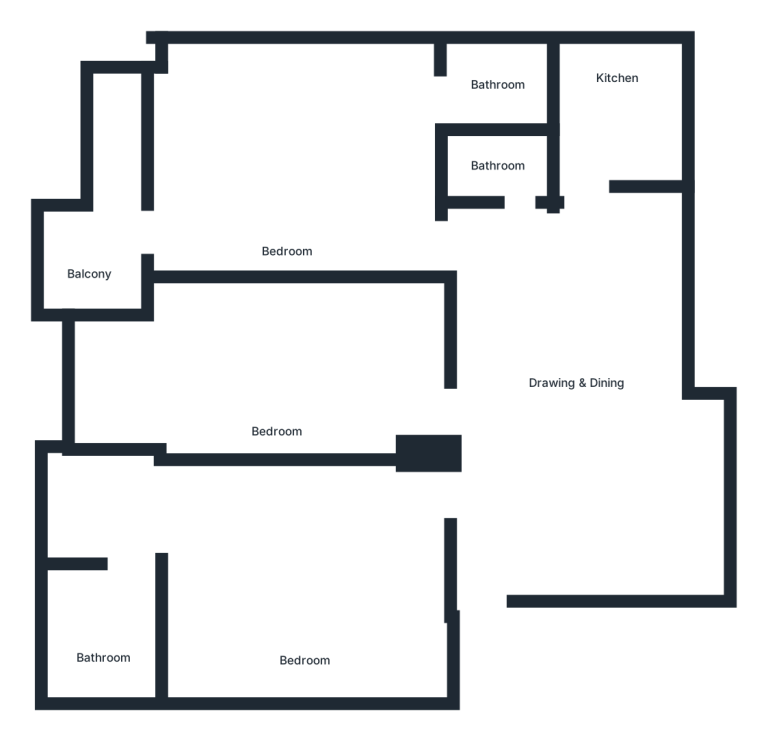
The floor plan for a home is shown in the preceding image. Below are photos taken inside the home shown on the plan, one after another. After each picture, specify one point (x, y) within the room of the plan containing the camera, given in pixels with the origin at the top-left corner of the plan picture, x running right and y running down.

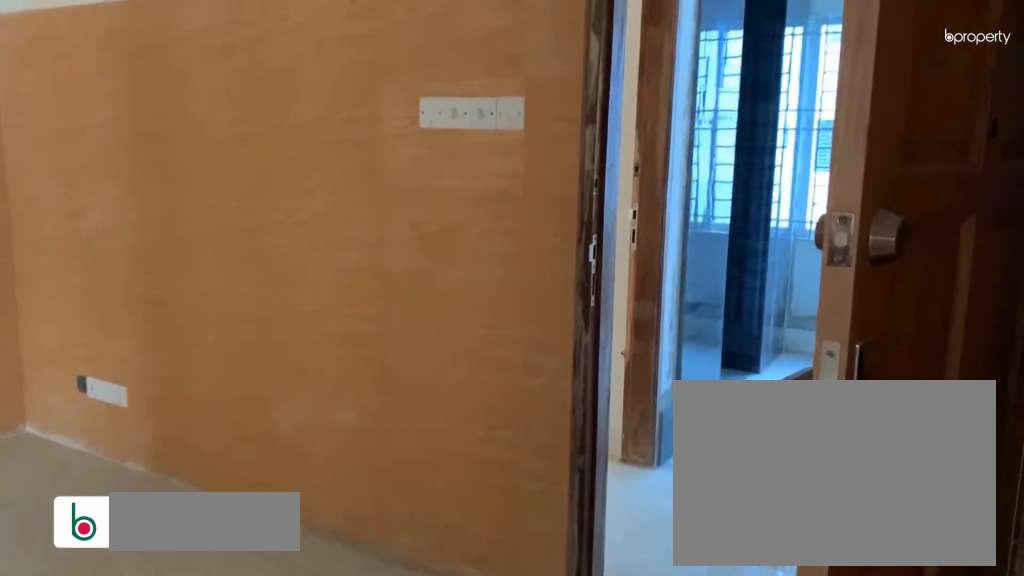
(587, 376)
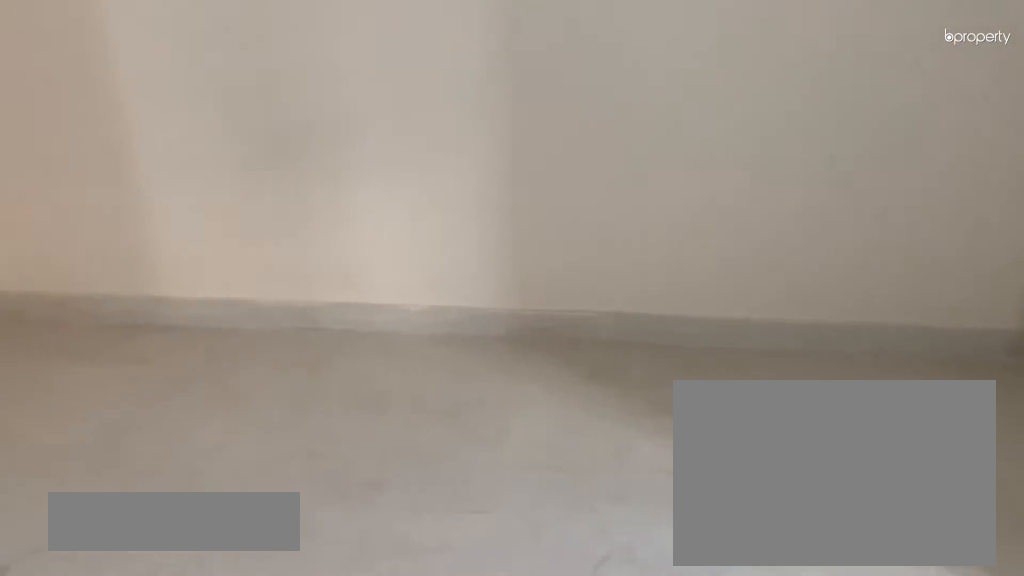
(305, 581)
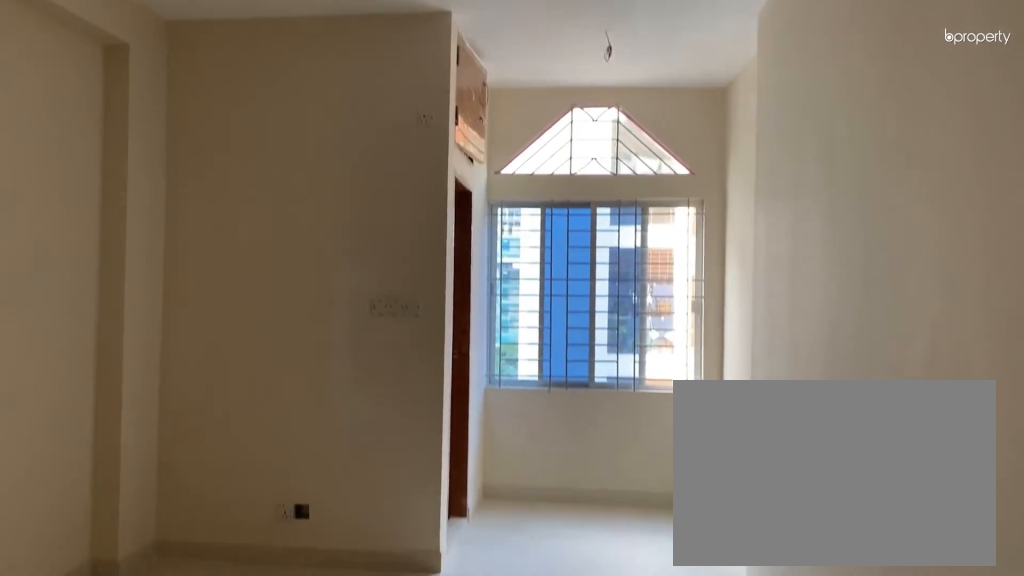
(305, 581)
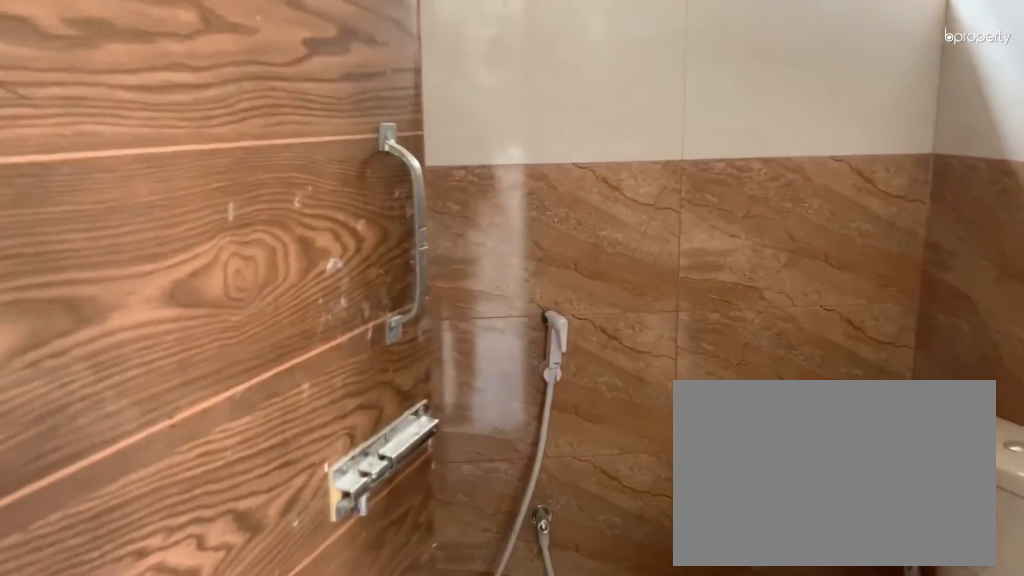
(136, 554)
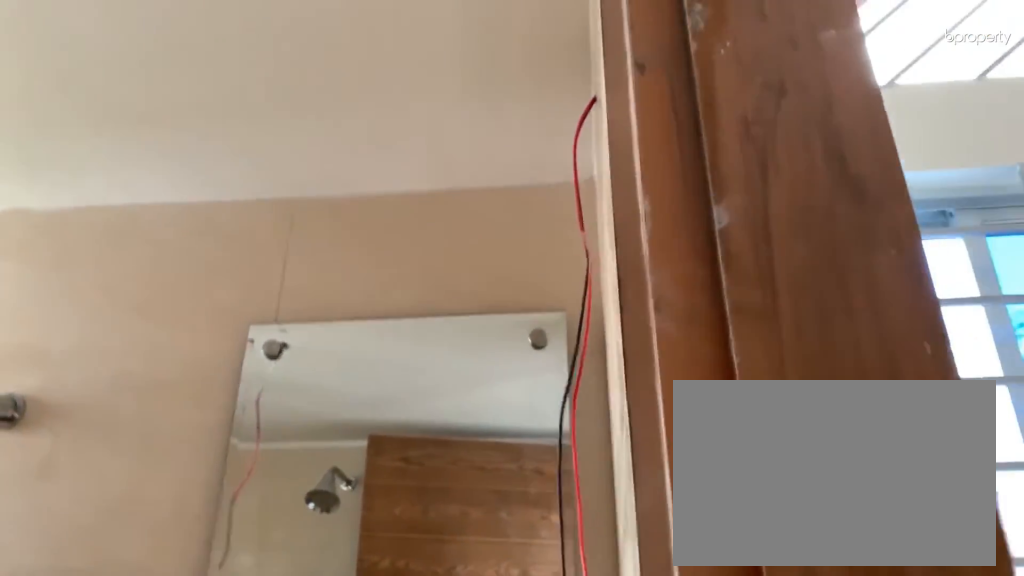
(100, 663)
